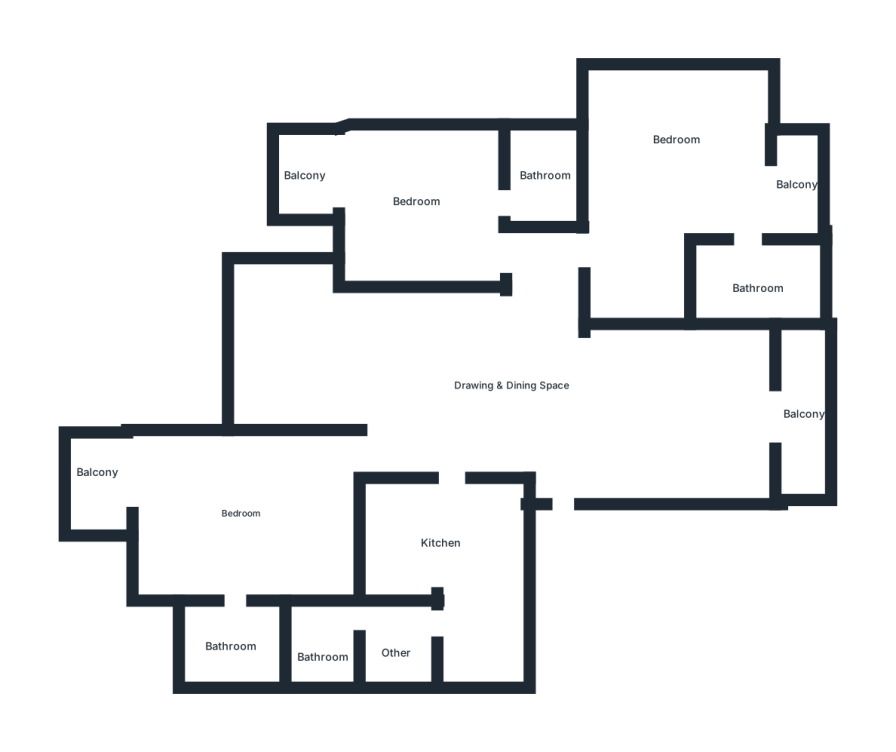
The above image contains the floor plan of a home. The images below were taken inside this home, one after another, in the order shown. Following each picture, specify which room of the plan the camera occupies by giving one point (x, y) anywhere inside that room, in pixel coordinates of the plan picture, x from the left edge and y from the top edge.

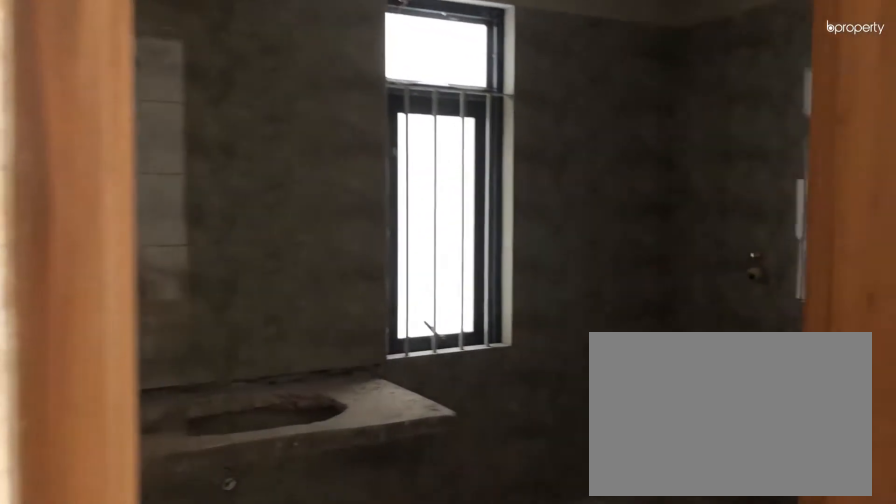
(233, 589)
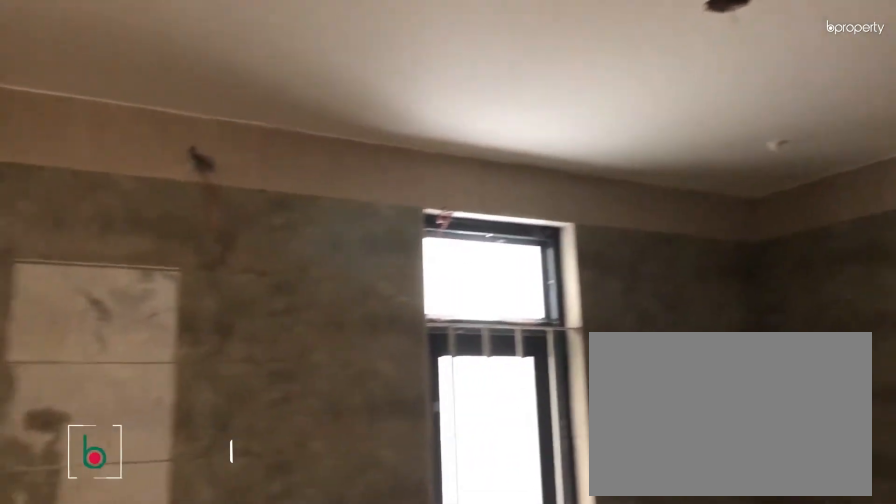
(247, 637)
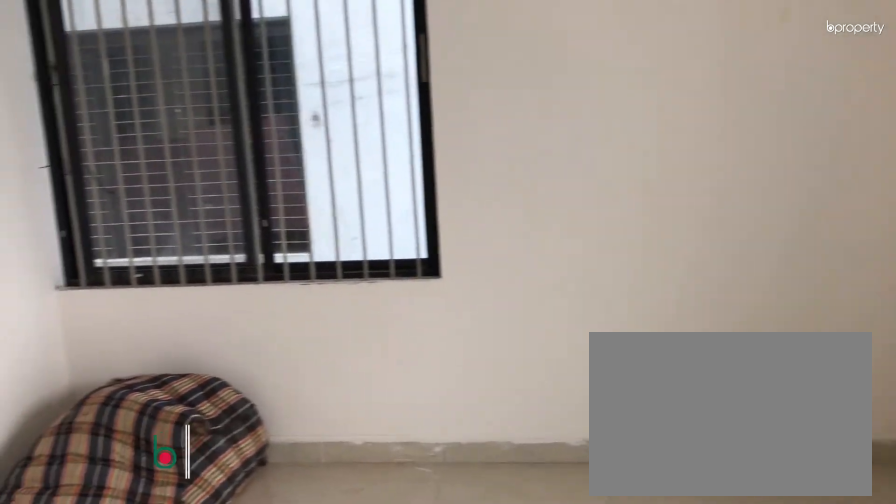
(682, 182)
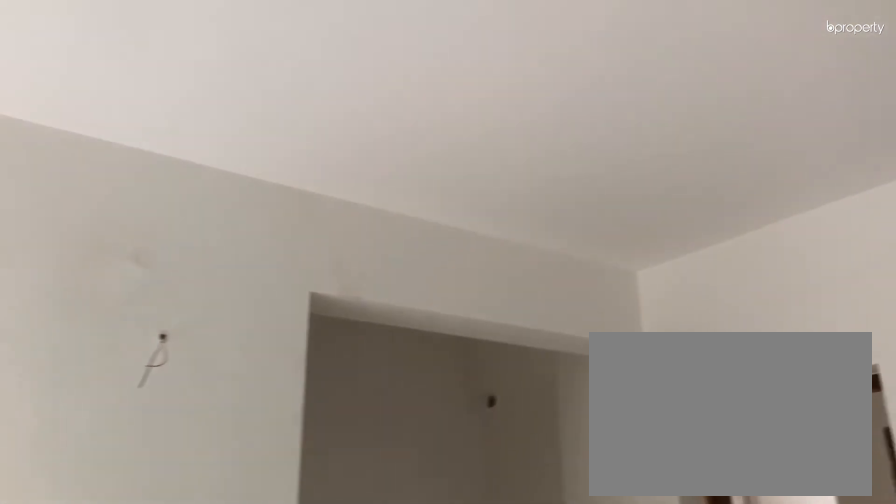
(683, 181)
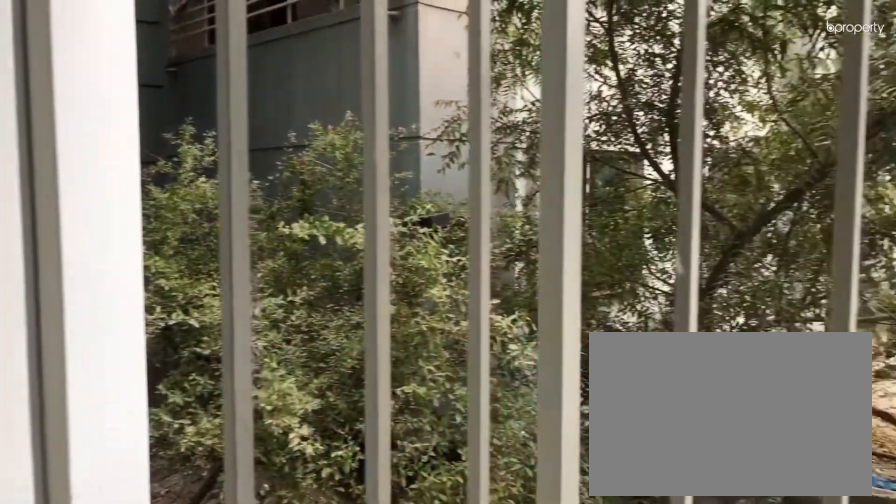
(792, 187)
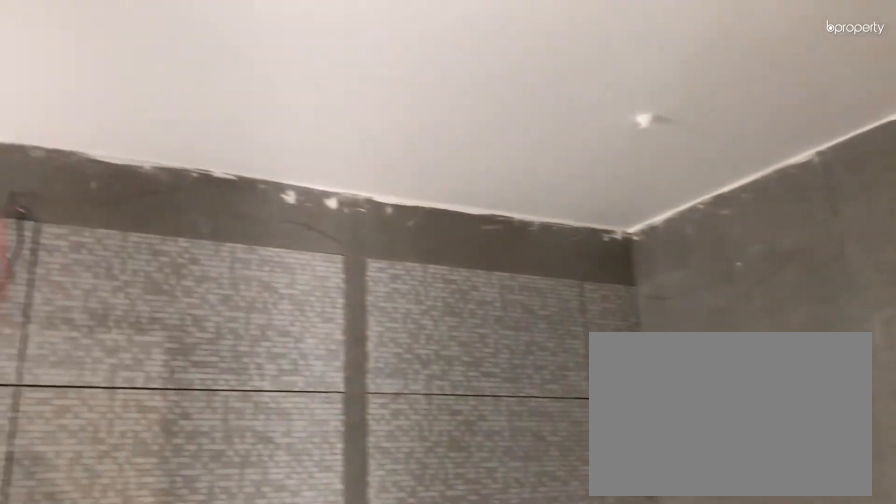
(749, 287)
